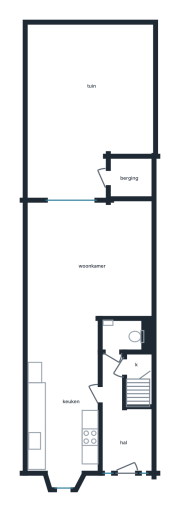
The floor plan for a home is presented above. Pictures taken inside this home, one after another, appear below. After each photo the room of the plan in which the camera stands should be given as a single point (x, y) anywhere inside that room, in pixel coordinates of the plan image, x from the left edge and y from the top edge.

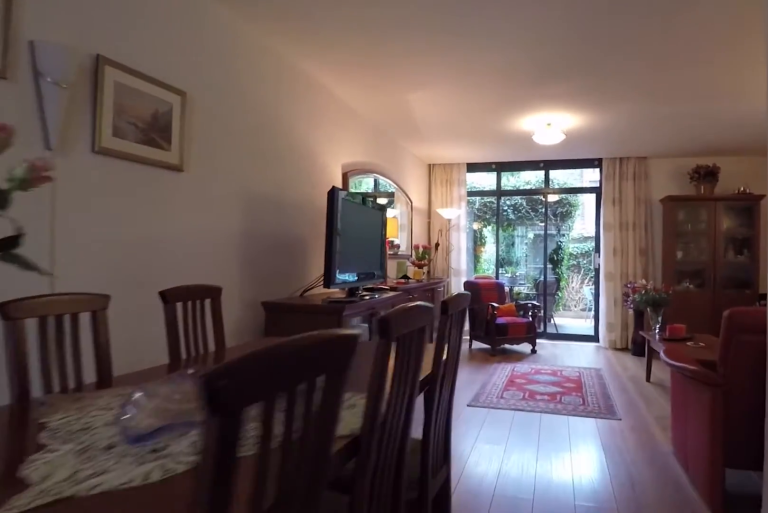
(67, 465)
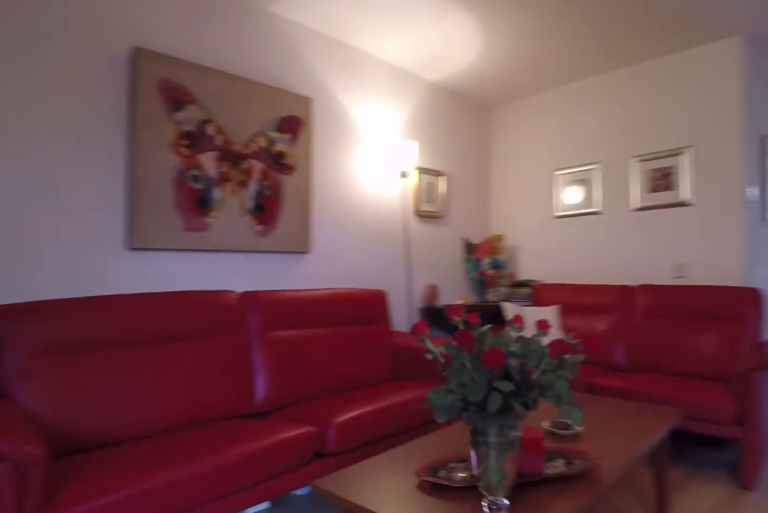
(124, 260)
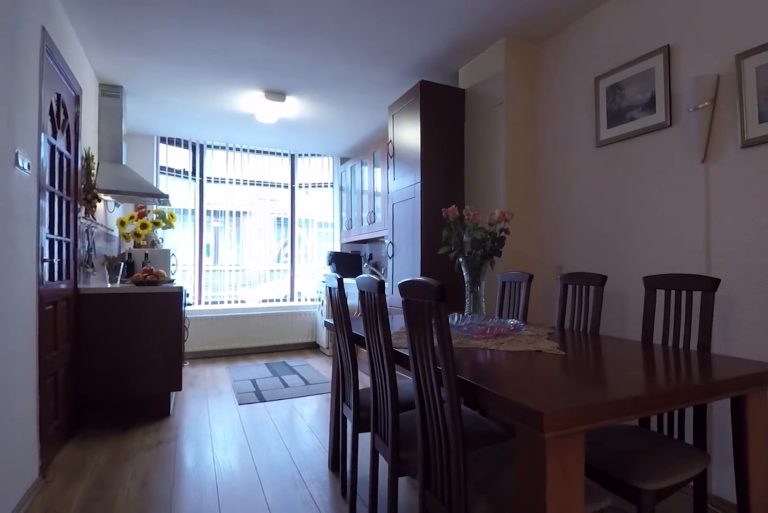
(124, 260)
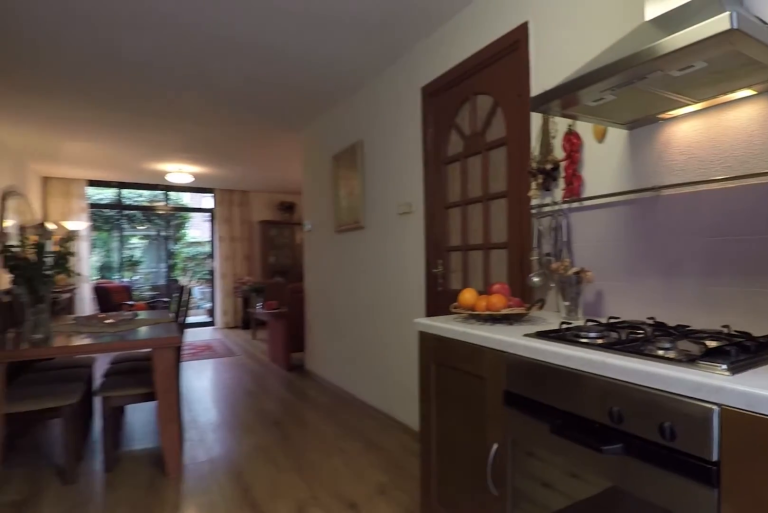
(67, 465)
